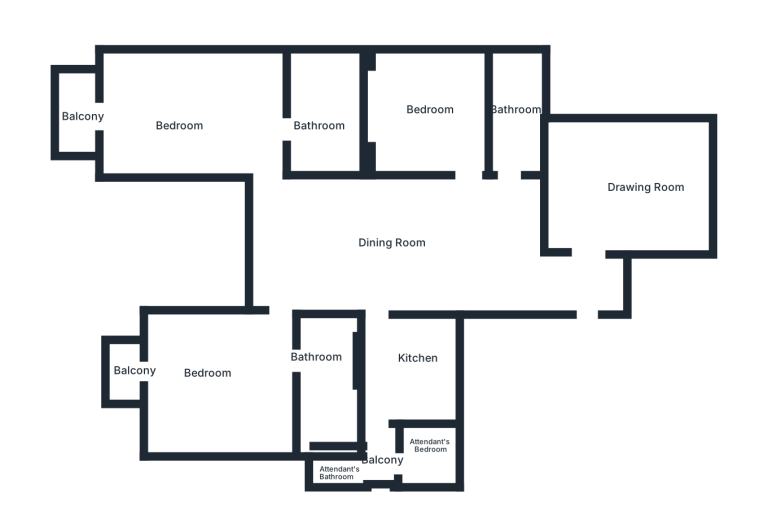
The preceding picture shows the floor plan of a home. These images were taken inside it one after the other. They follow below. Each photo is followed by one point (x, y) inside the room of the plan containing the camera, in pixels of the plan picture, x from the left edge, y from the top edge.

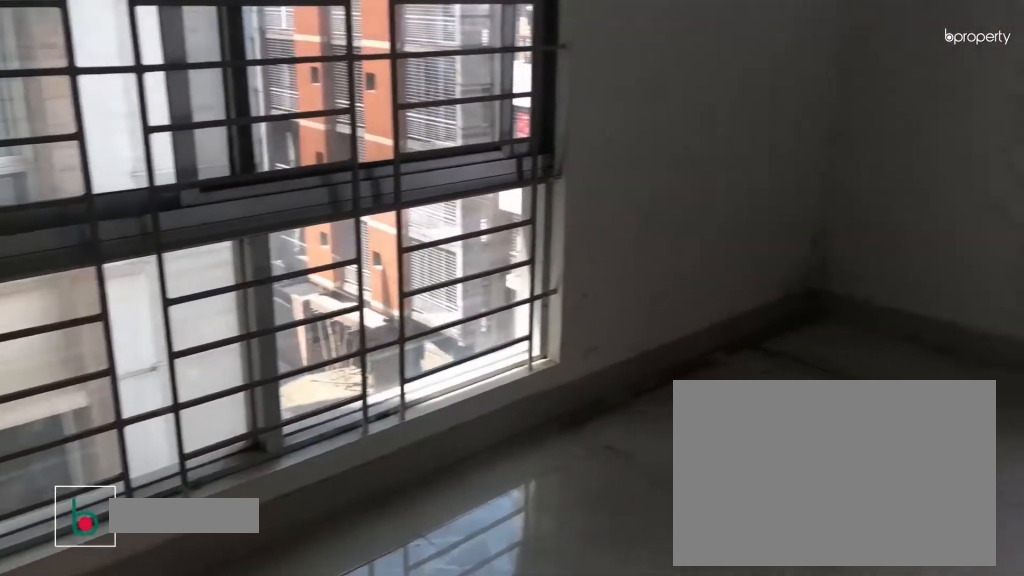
(209, 381)
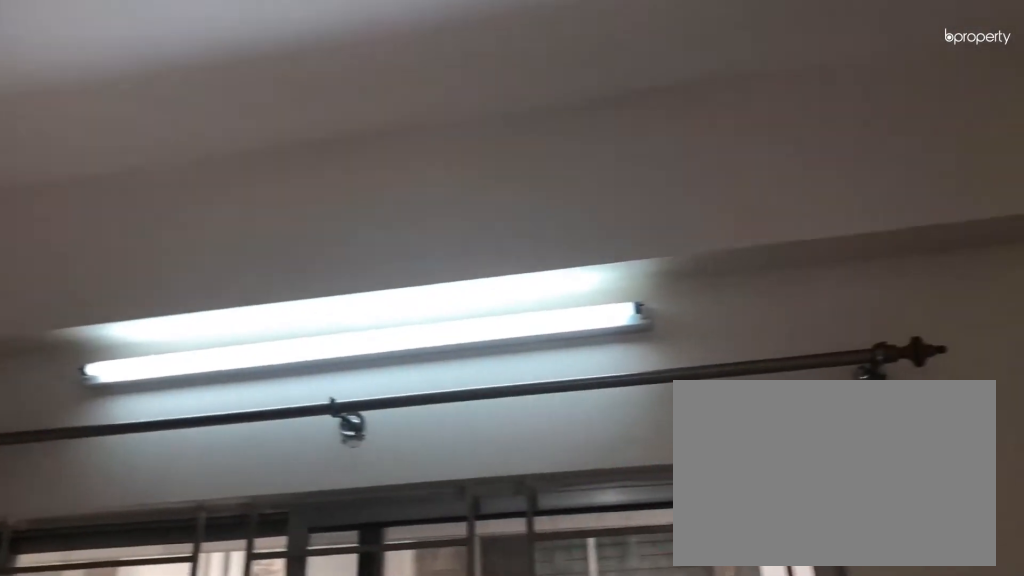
(209, 381)
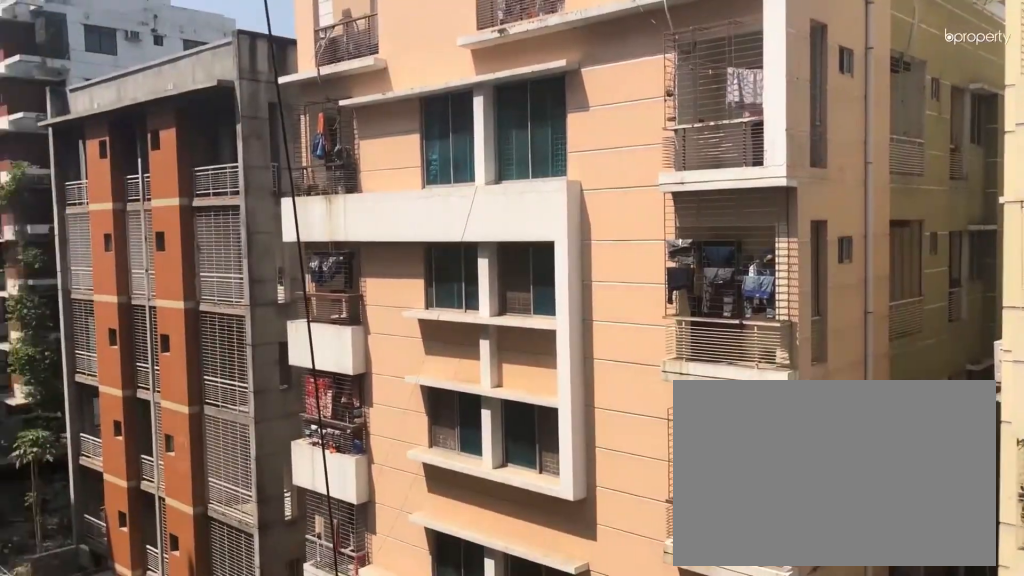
(130, 376)
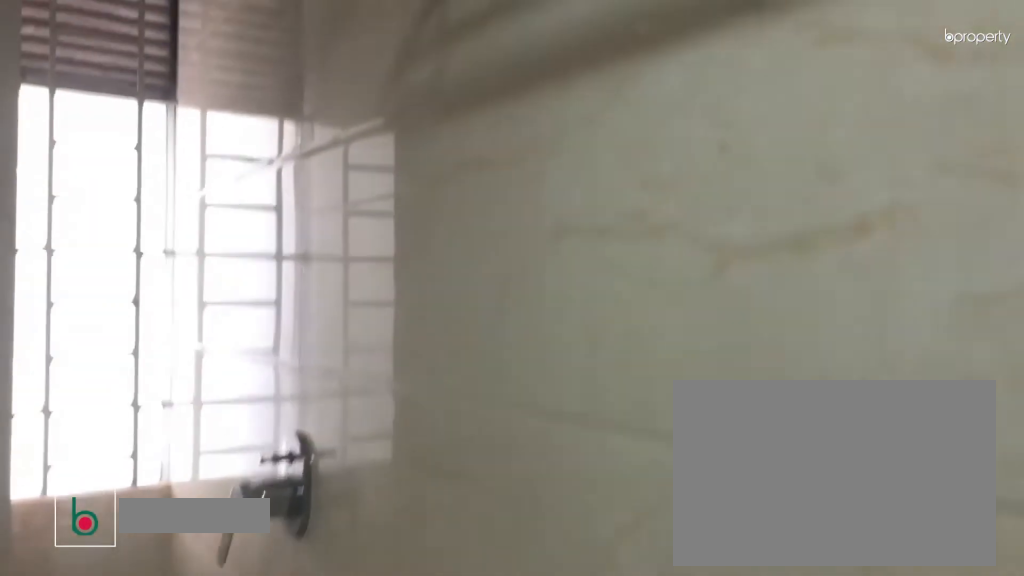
(330, 367)
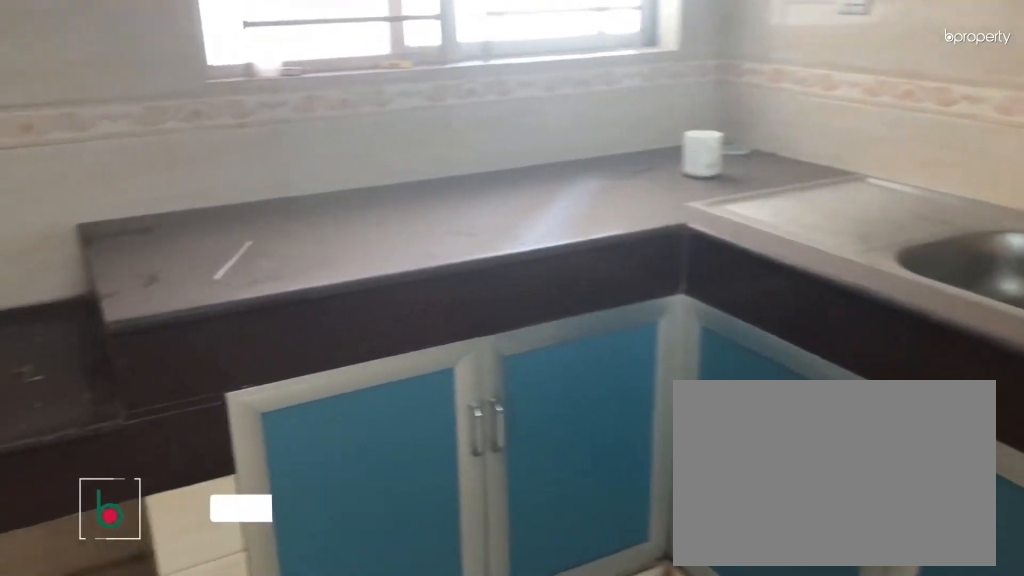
(415, 359)
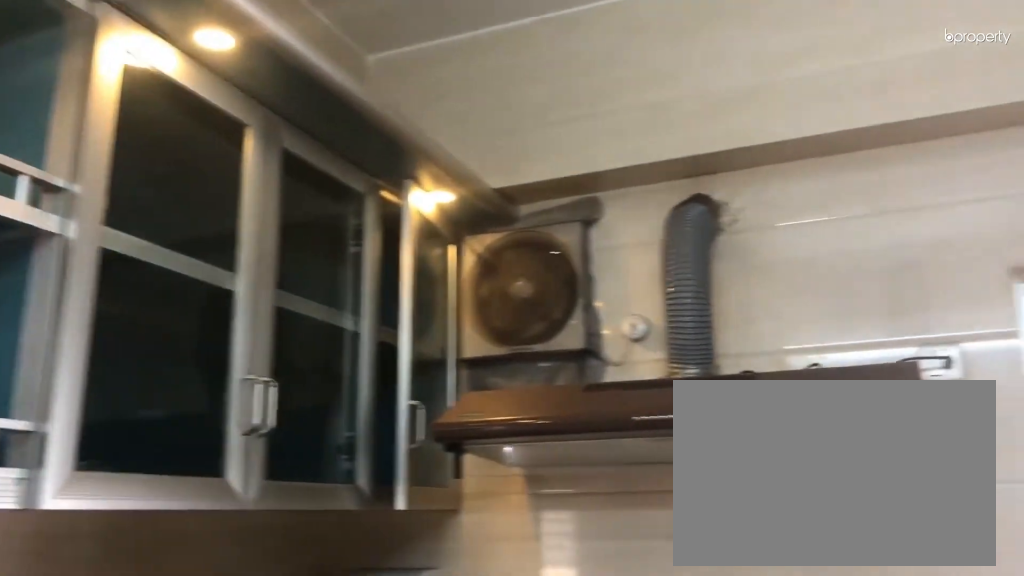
(415, 359)
